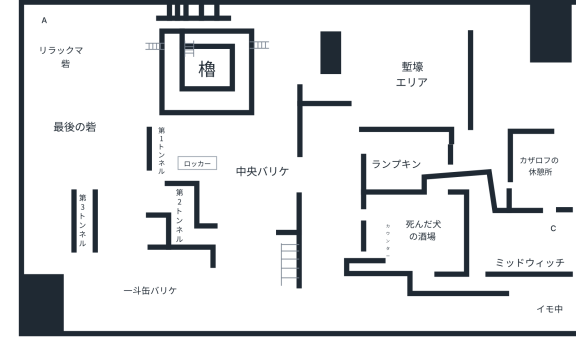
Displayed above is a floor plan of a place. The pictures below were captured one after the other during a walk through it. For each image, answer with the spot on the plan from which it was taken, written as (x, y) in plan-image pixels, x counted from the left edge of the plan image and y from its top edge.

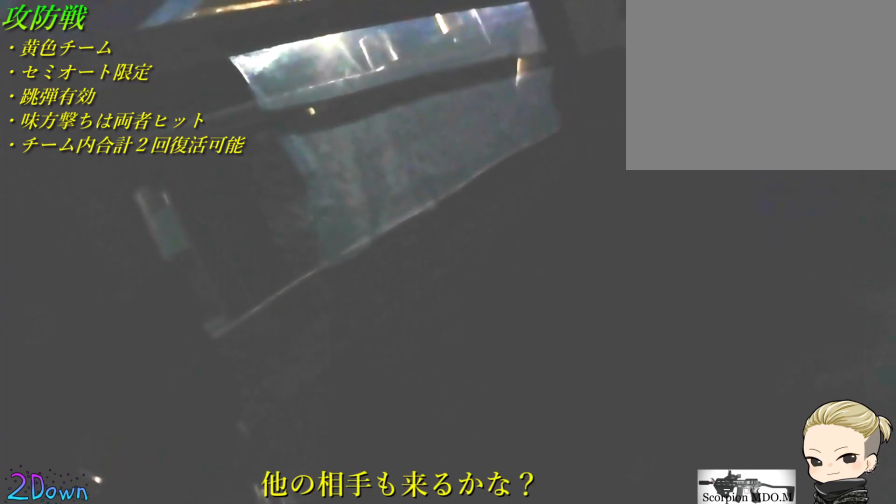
(163, 140)
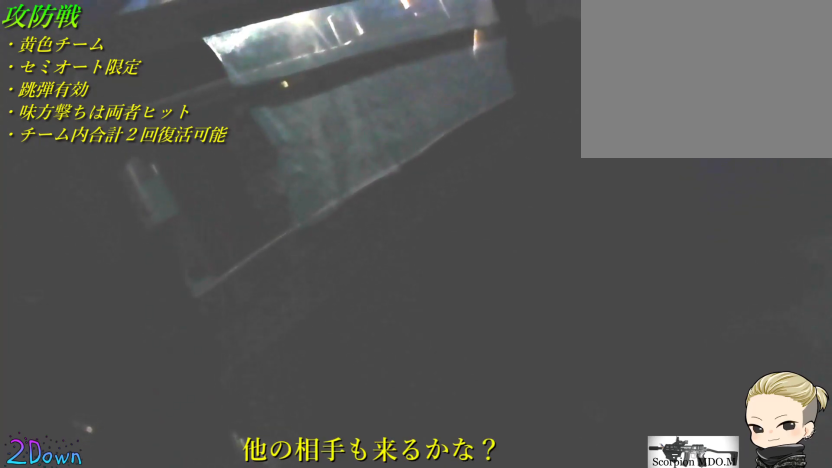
(163, 140)
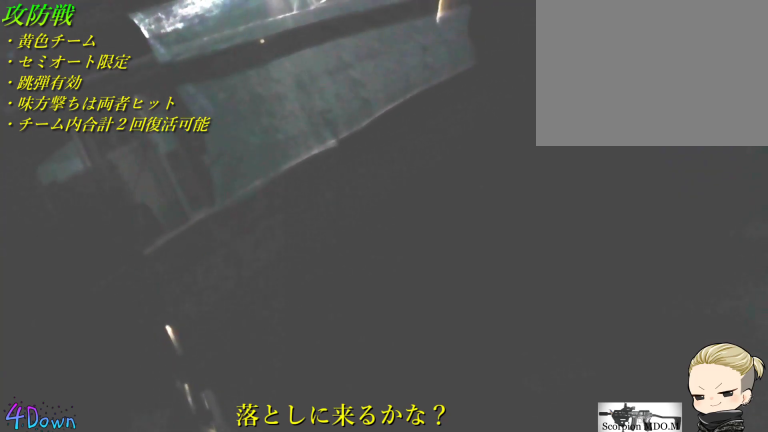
(163, 140)
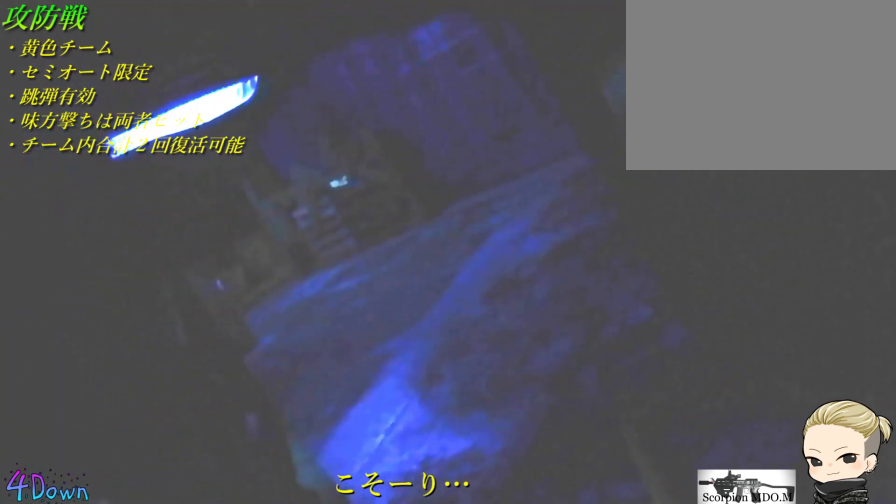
(182, 210)
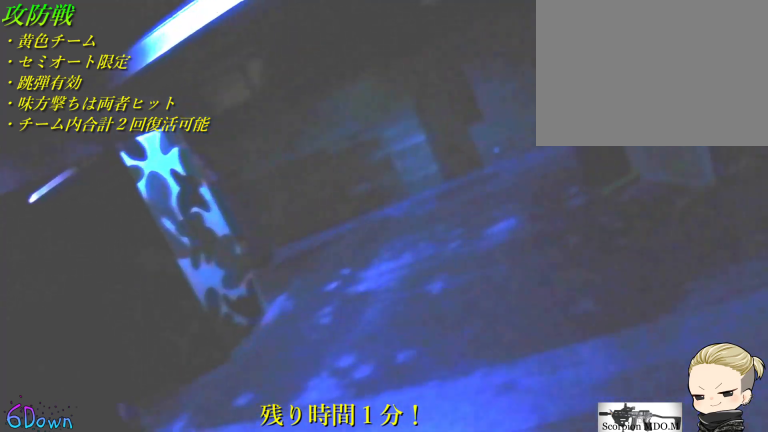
(204, 235)
